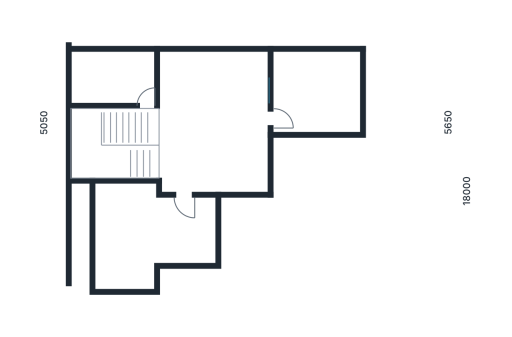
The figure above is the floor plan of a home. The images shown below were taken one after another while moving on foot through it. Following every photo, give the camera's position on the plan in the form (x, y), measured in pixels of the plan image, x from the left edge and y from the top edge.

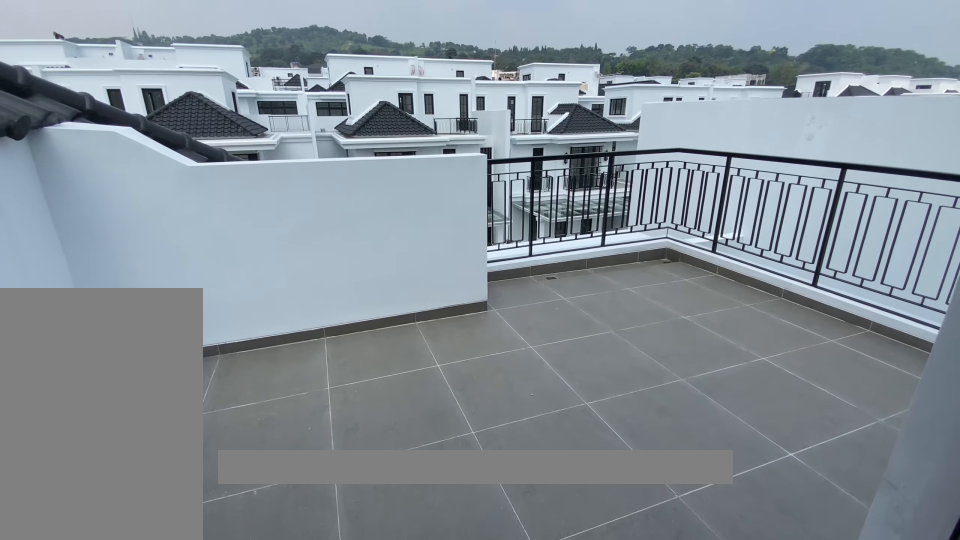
(139, 232)
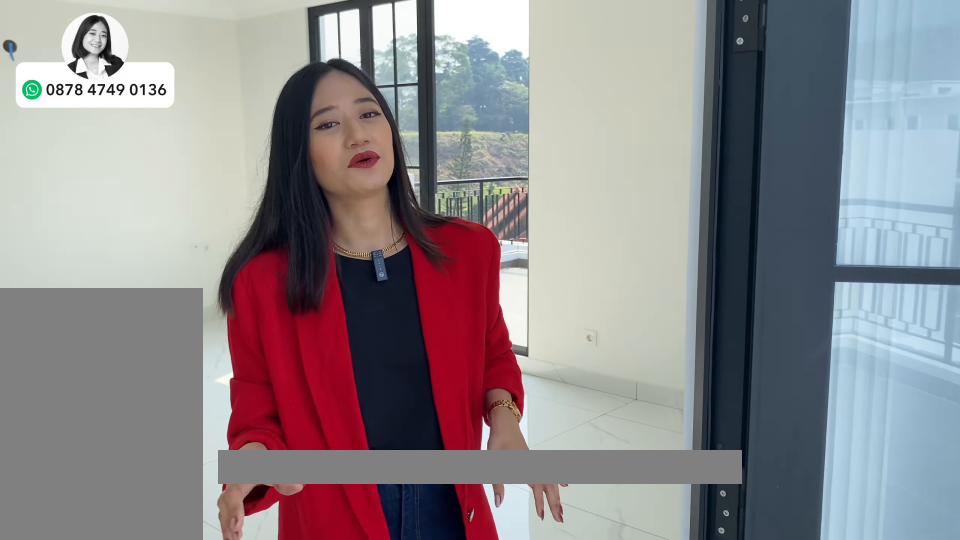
(207, 93)
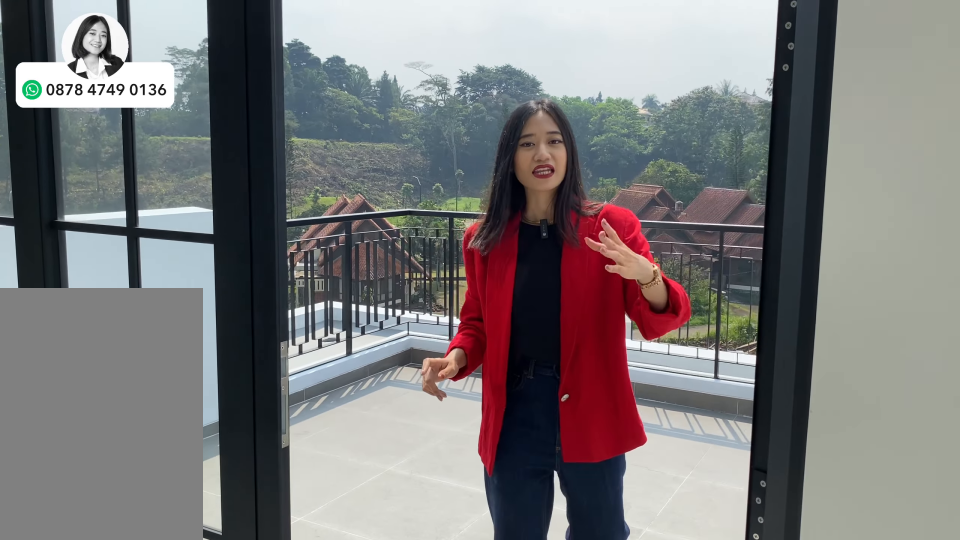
(315, 83)
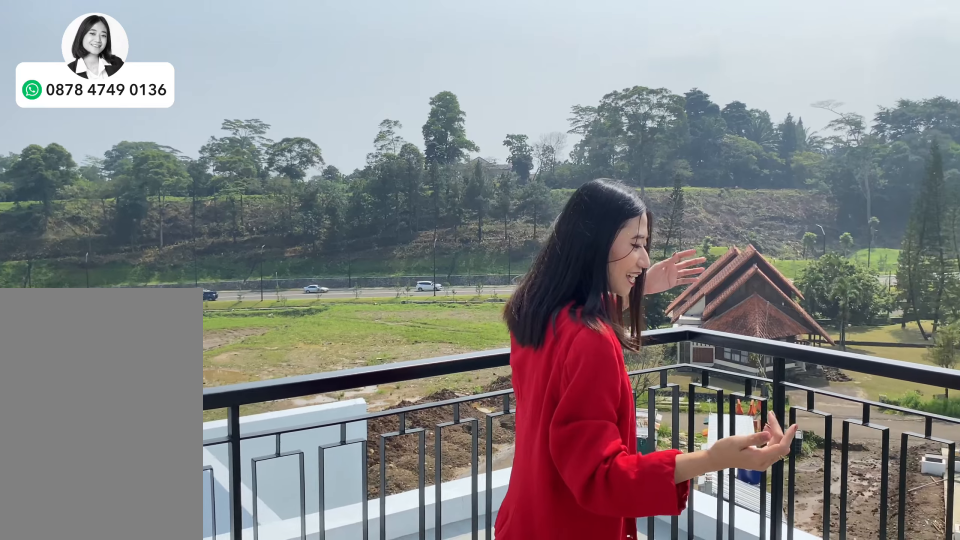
(315, 83)
